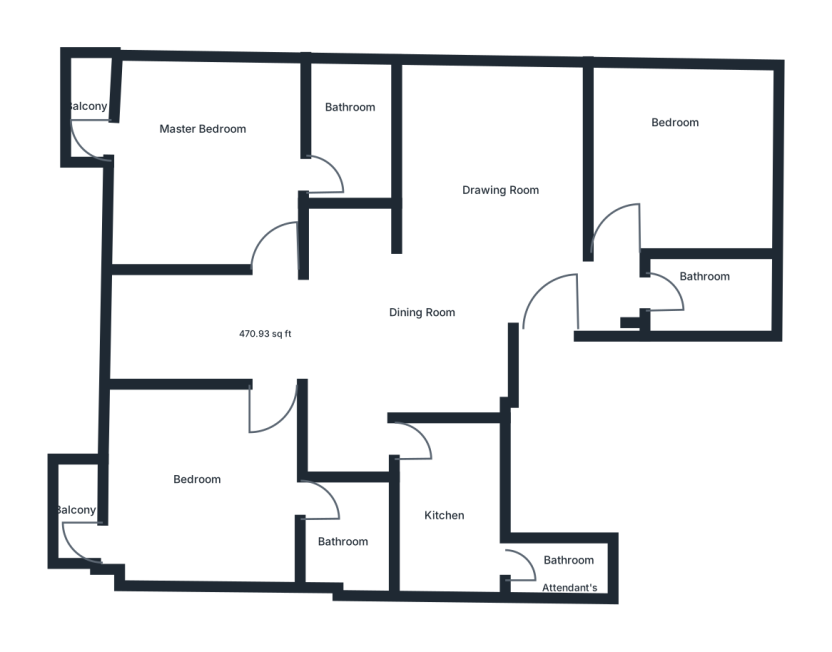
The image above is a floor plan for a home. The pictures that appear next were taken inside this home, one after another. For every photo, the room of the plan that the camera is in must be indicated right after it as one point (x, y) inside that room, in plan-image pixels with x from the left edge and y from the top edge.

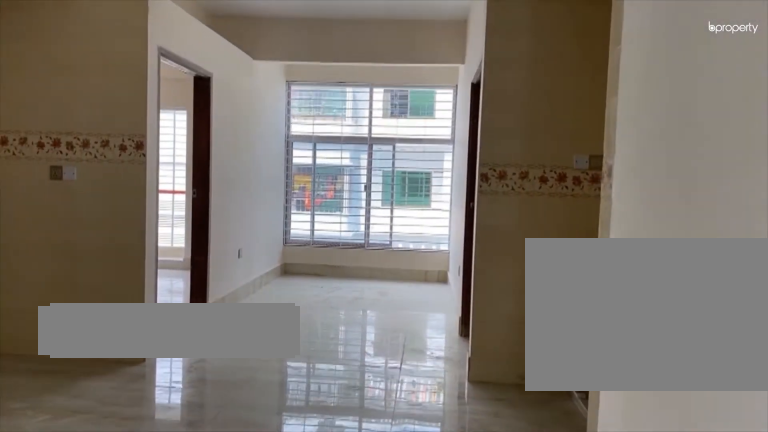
(469, 263)
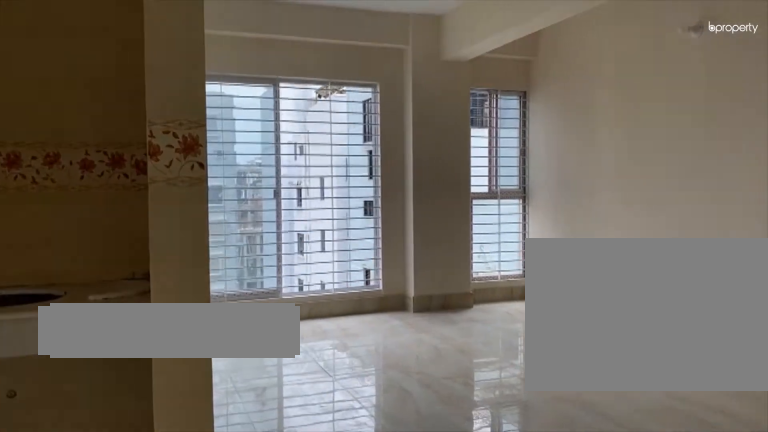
(469, 263)
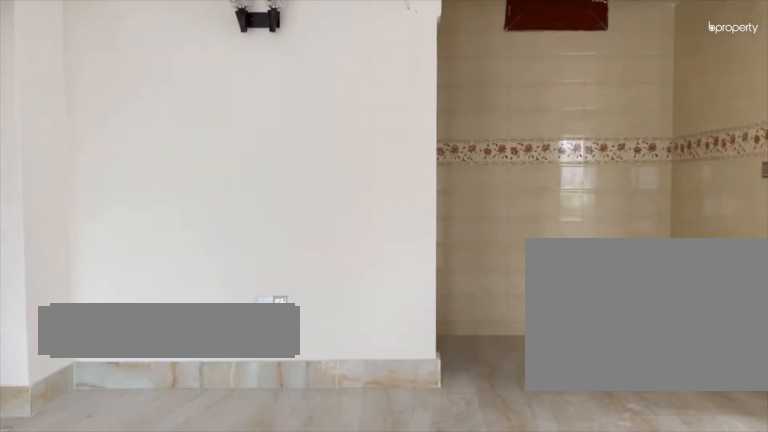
(469, 263)
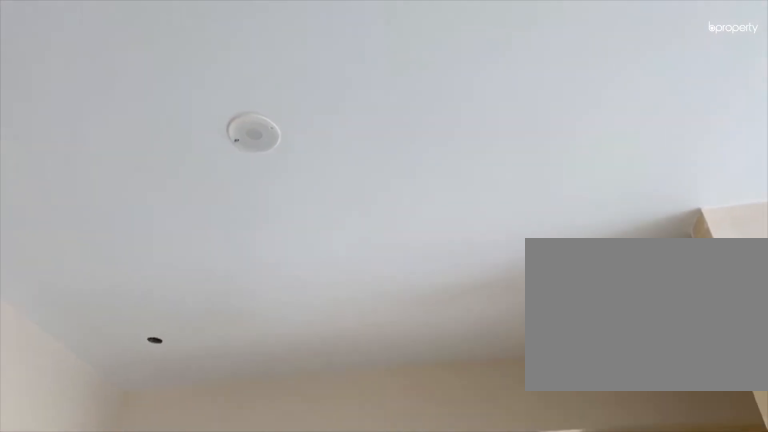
(469, 263)
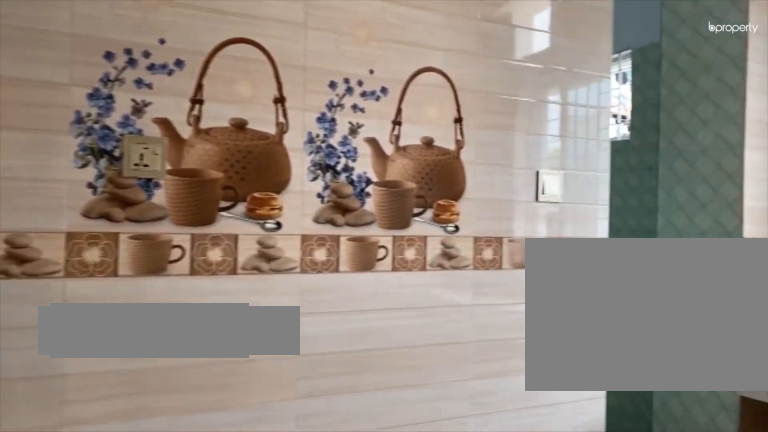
(447, 517)
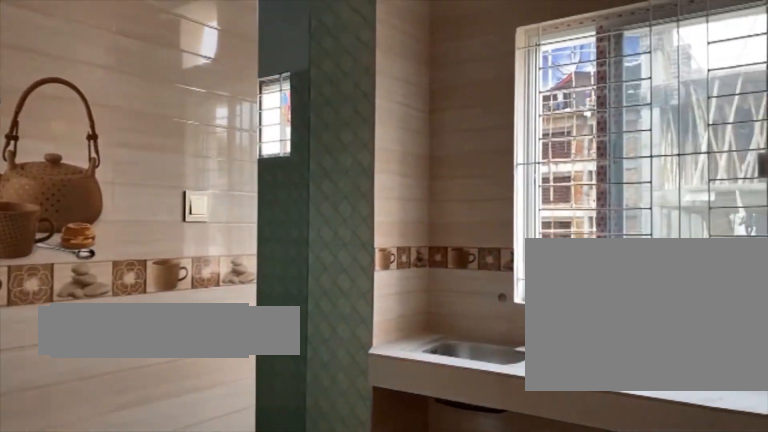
(447, 517)
